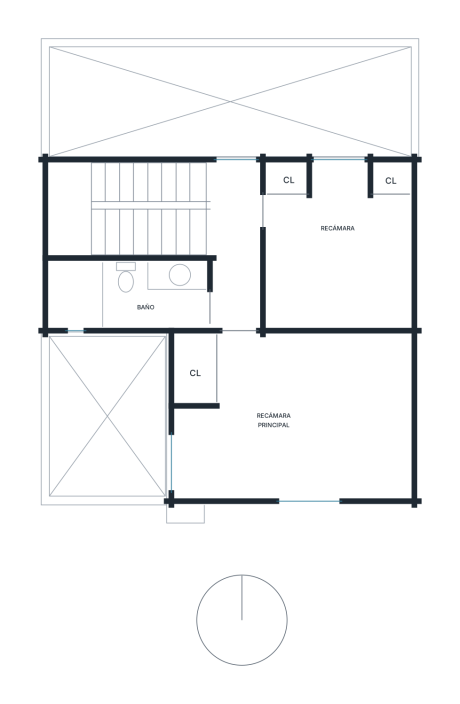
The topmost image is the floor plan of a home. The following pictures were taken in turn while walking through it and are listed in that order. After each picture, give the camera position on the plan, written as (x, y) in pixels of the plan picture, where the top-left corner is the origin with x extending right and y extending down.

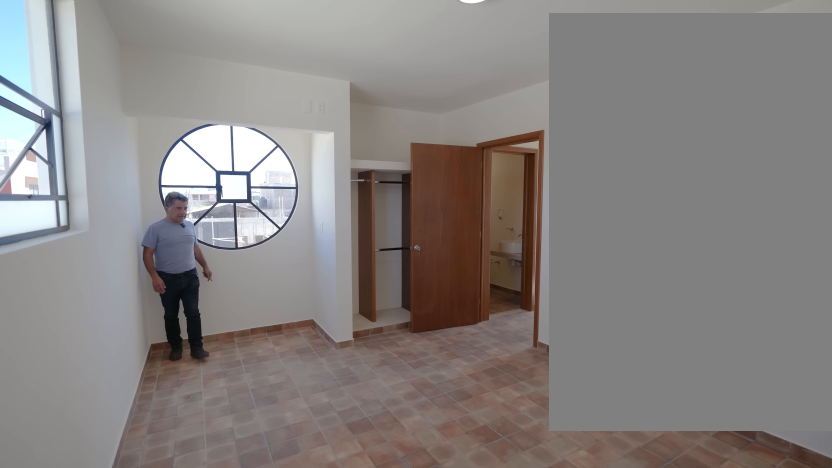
(327, 427)
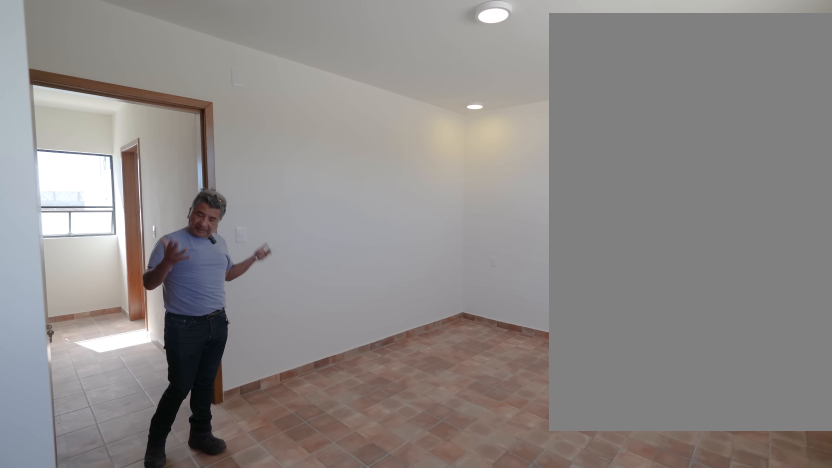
(241, 410)
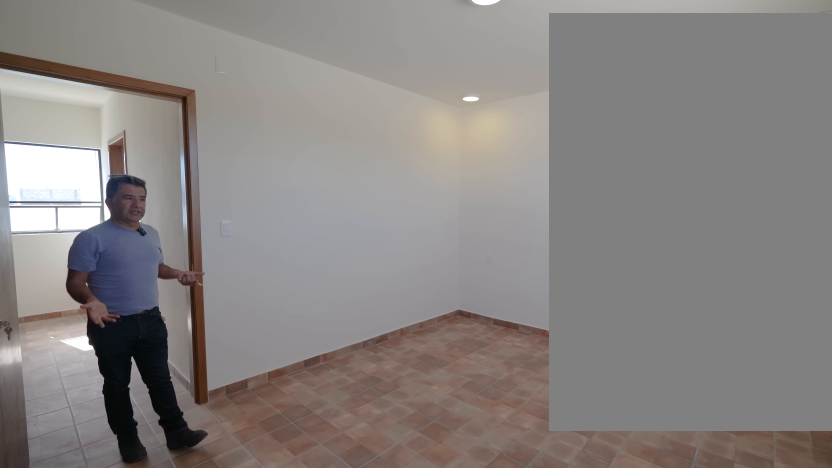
(240, 409)
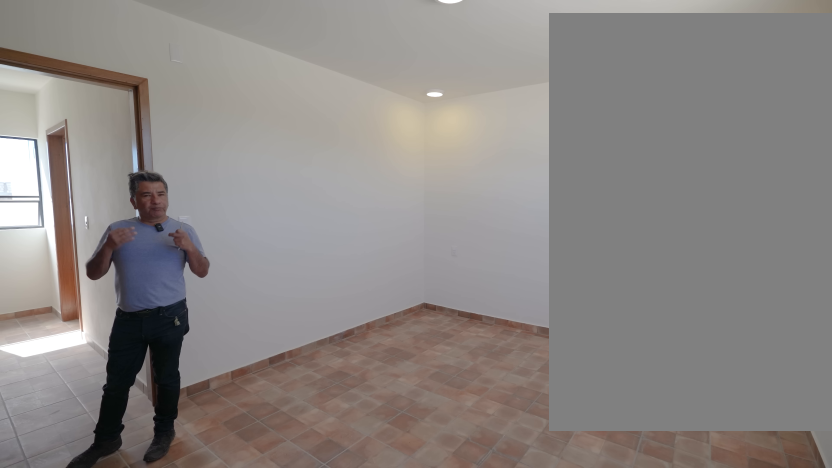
(240, 410)
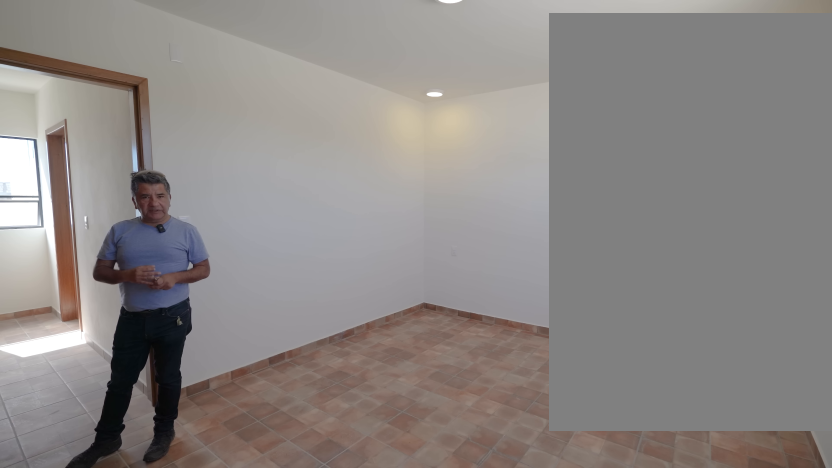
(241, 410)
